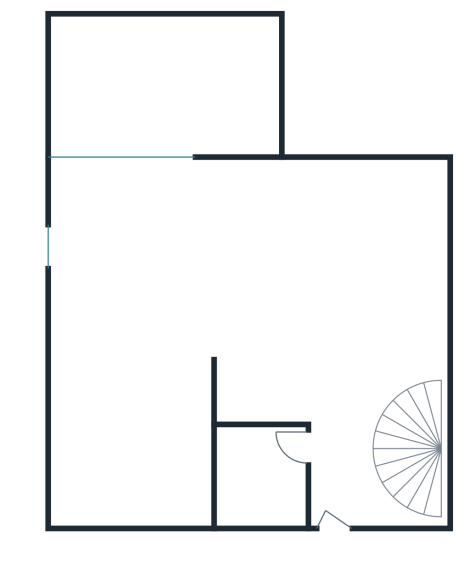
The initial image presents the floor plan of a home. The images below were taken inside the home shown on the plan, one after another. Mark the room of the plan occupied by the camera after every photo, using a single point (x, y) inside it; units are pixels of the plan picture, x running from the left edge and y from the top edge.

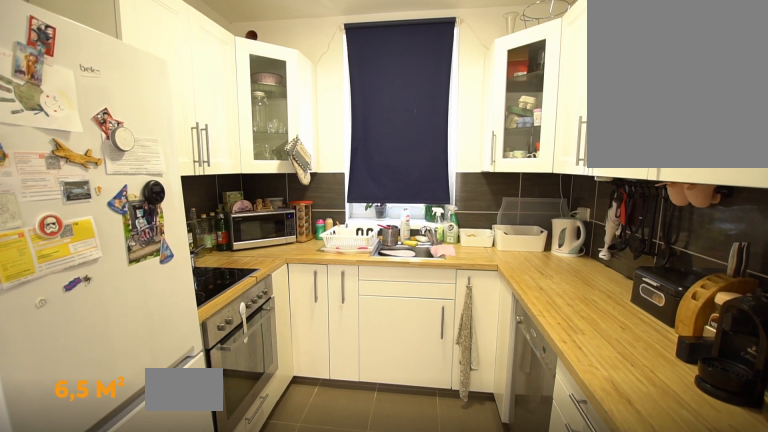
(131, 441)
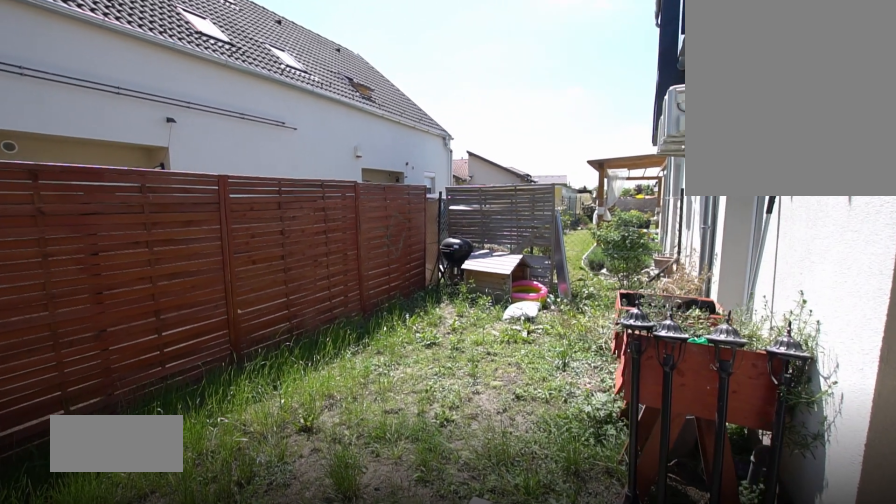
(168, 80)
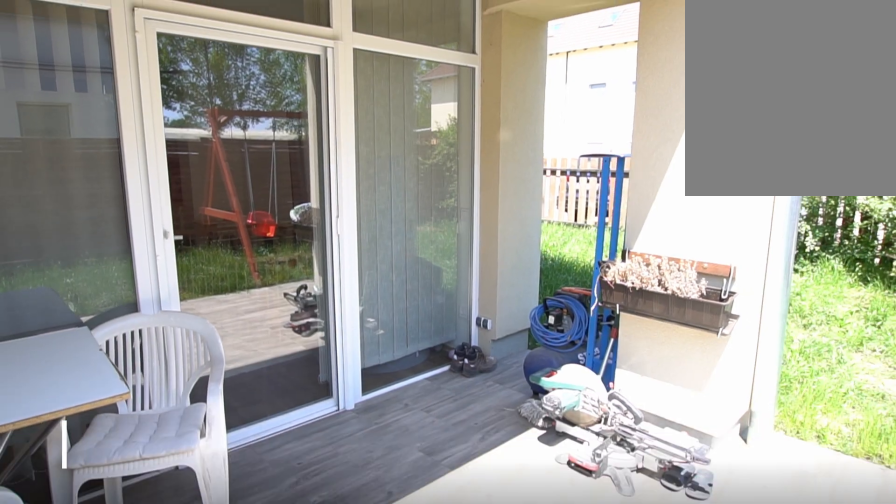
(168, 80)
